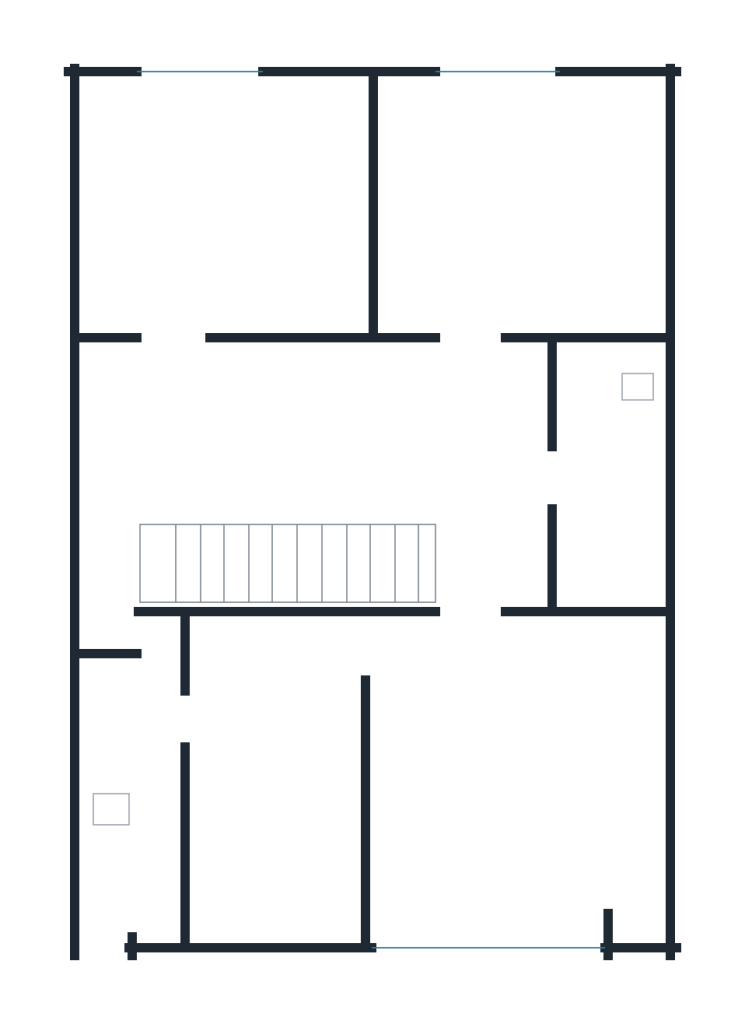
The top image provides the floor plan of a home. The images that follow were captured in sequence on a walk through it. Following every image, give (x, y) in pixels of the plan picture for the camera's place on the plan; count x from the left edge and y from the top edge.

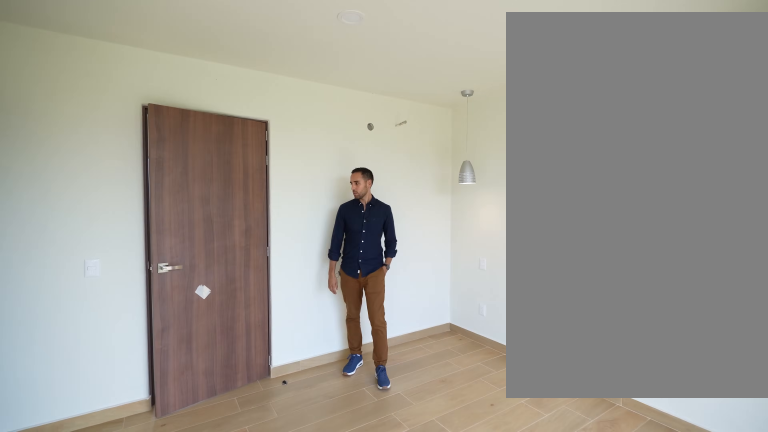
(402, 909)
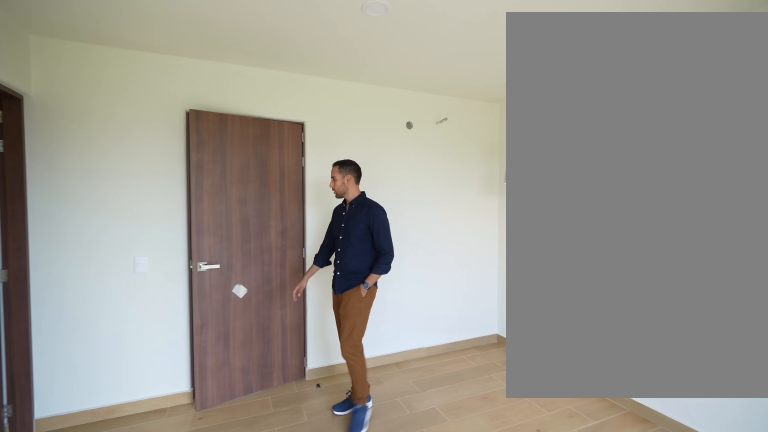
(402, 908)
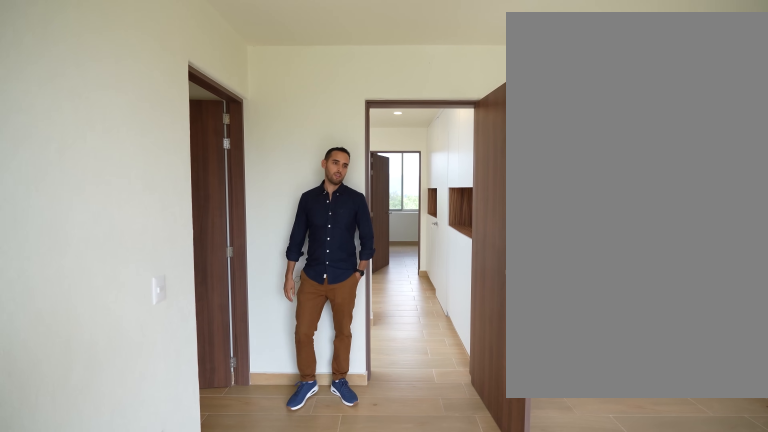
(455, 918)
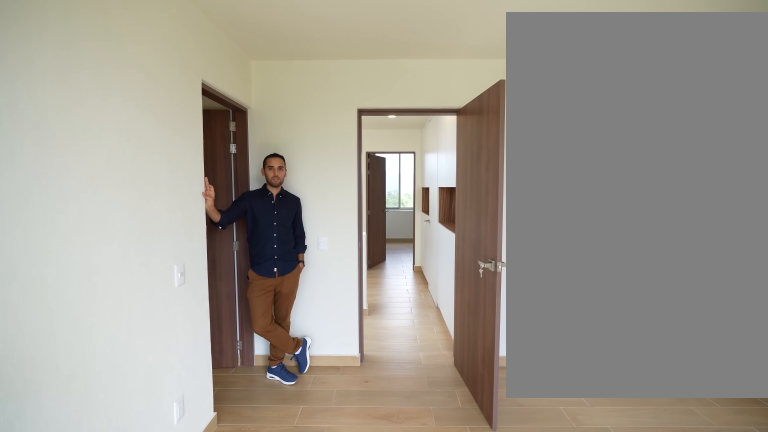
(460, 918)
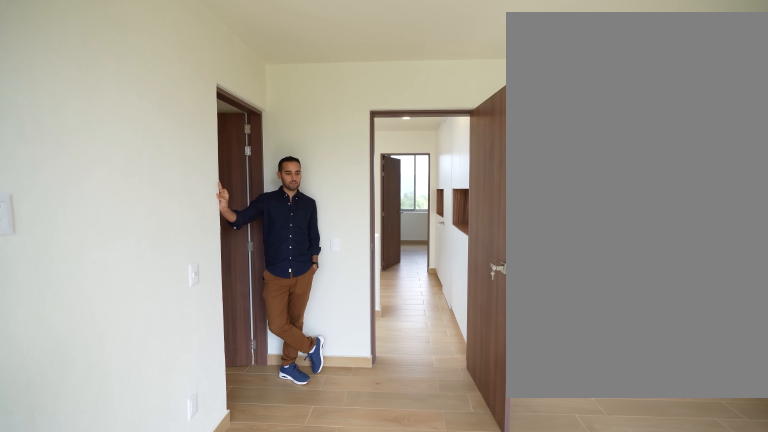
(460, 918)
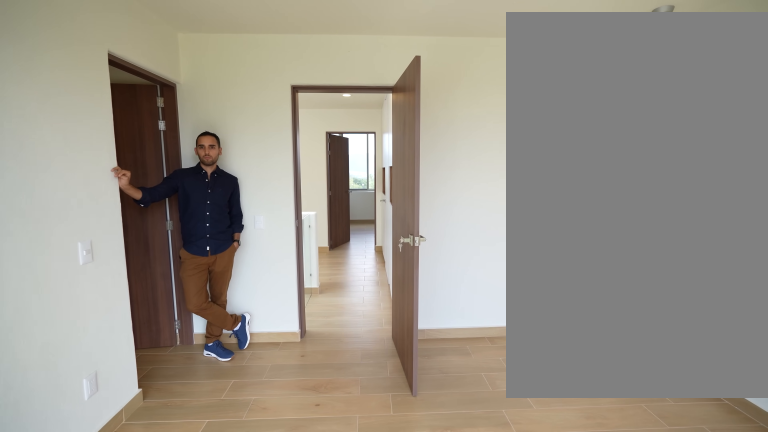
(472, 906)
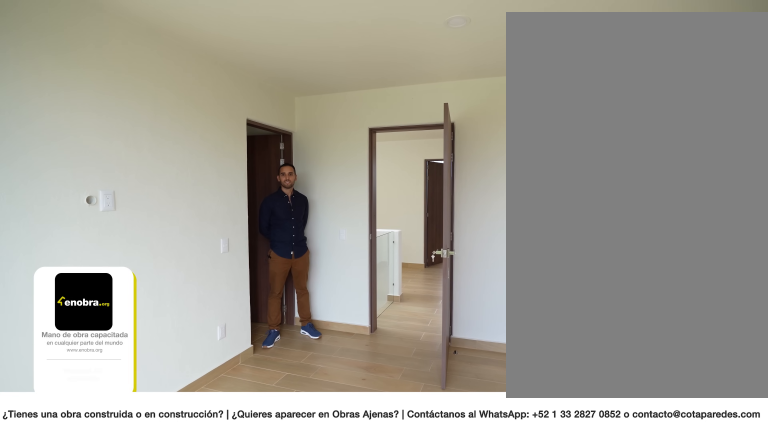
(563, 897)
